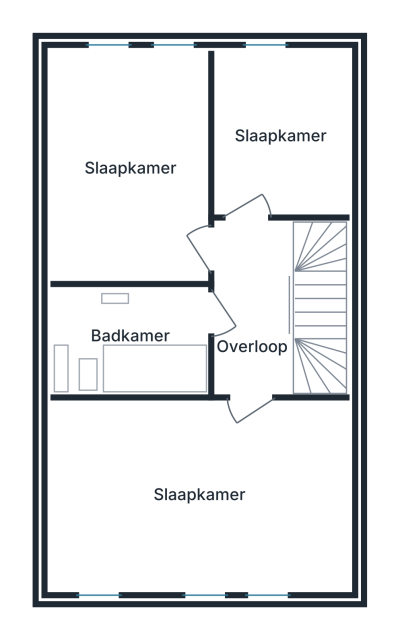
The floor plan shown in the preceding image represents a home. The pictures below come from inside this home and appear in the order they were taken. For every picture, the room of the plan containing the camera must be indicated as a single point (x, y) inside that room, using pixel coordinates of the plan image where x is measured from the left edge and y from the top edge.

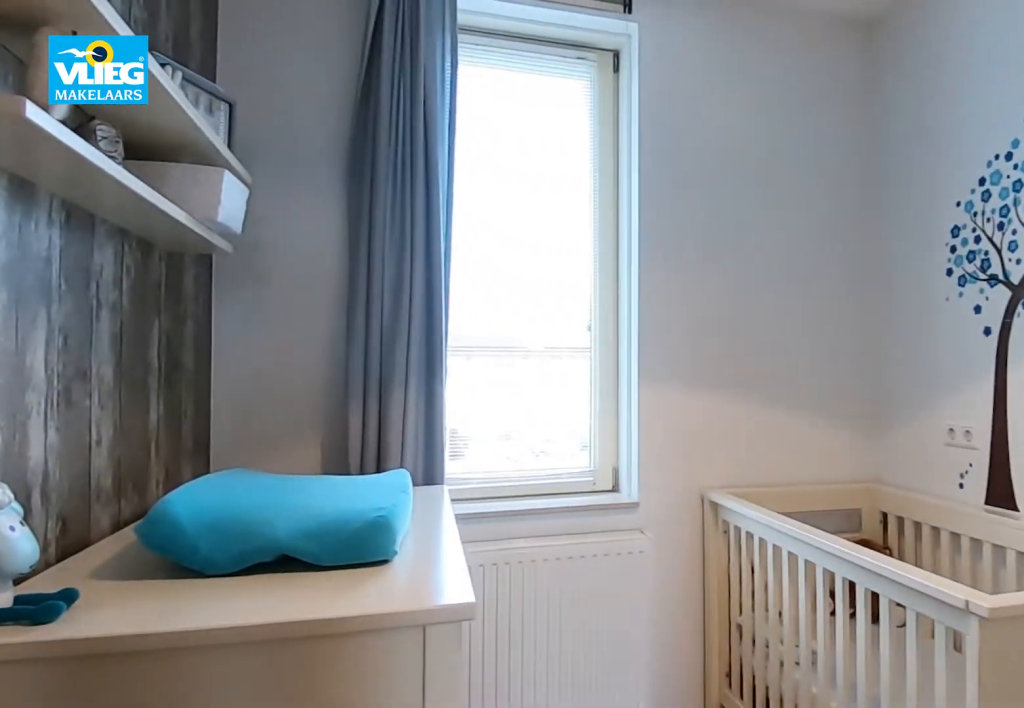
(288, 106)
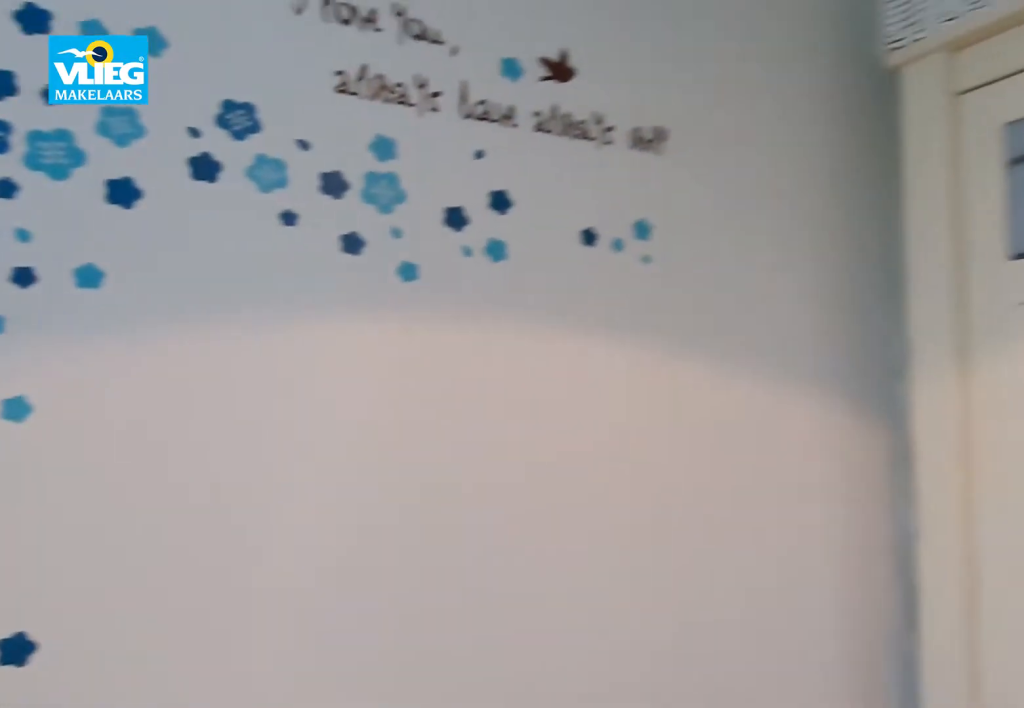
(288, 106)
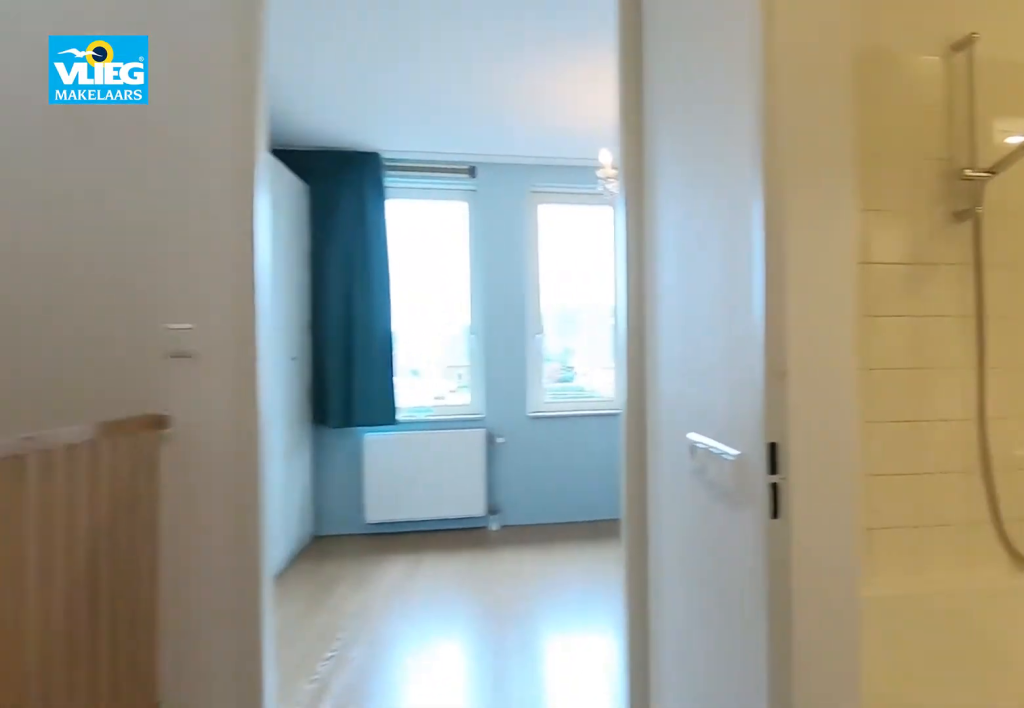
(265, 308)
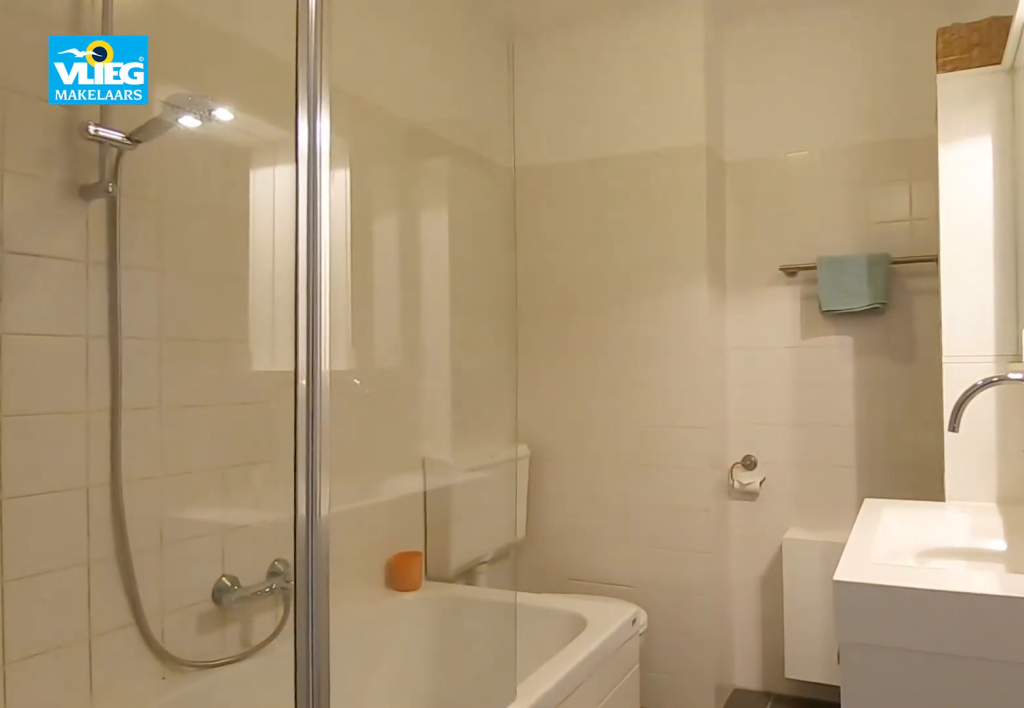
(131, 342)
